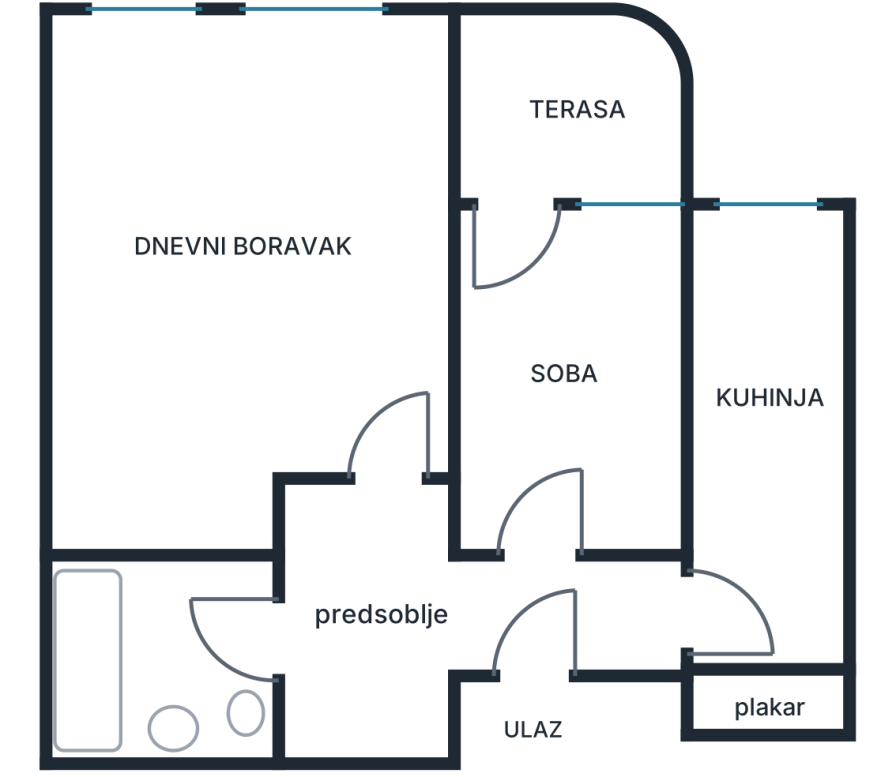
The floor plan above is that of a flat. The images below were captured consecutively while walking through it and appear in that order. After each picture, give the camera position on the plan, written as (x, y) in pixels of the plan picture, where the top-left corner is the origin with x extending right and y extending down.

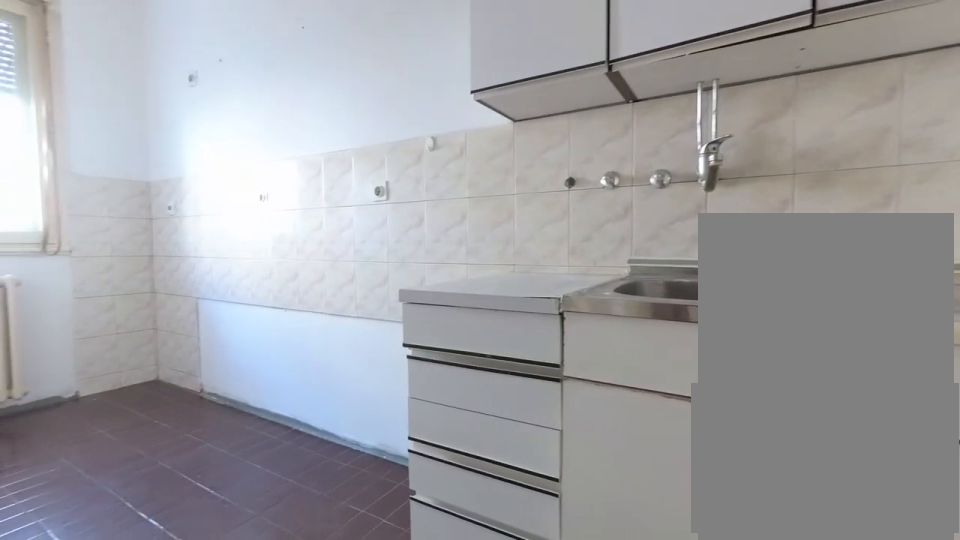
(700, 628)
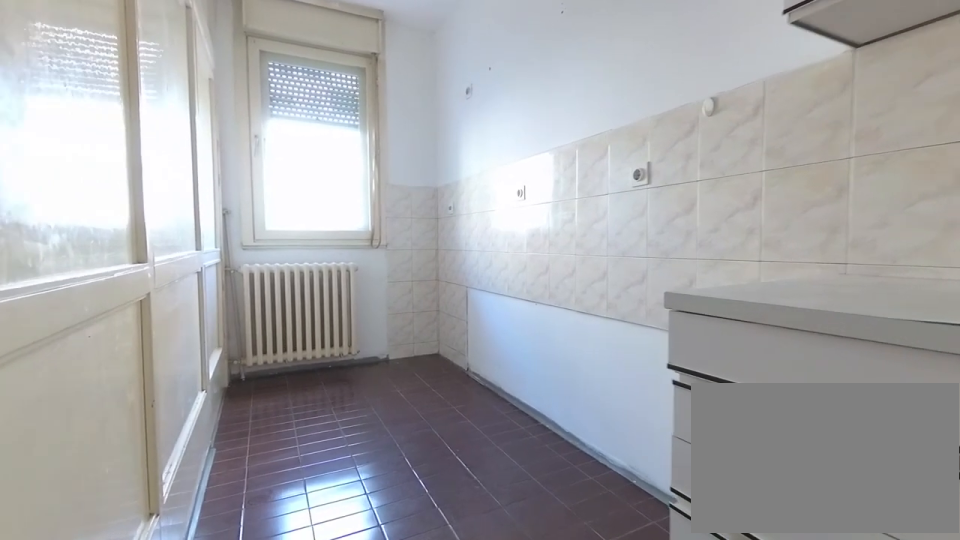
(764, 607)
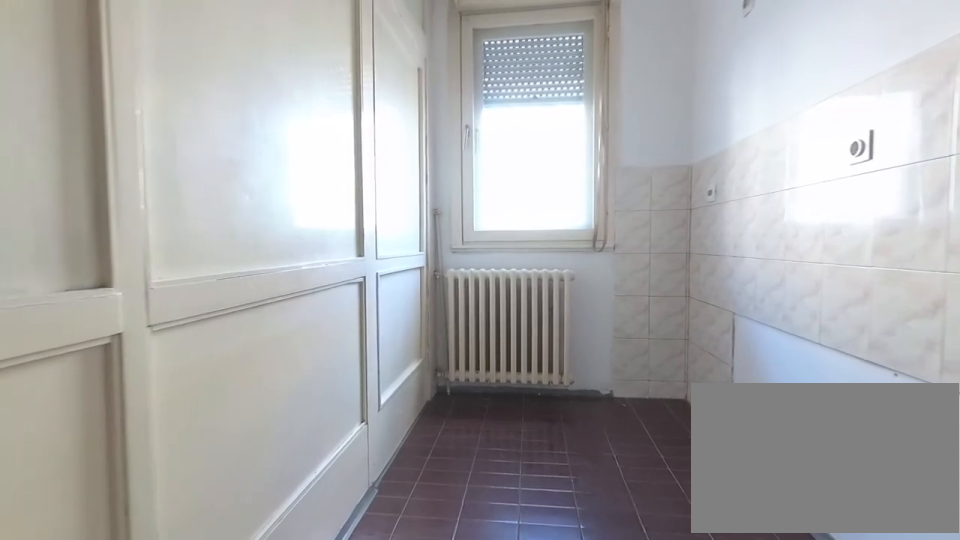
(766, 510)
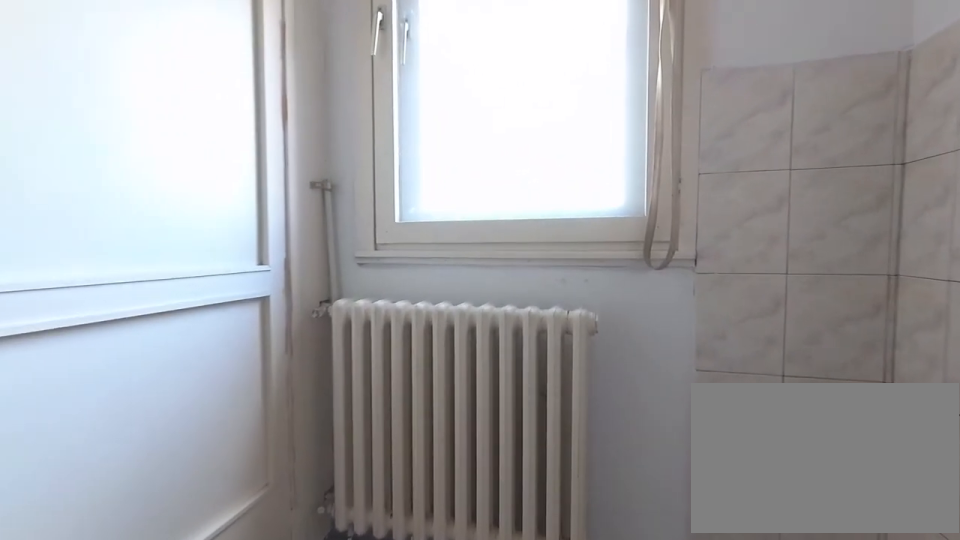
(766, 366)
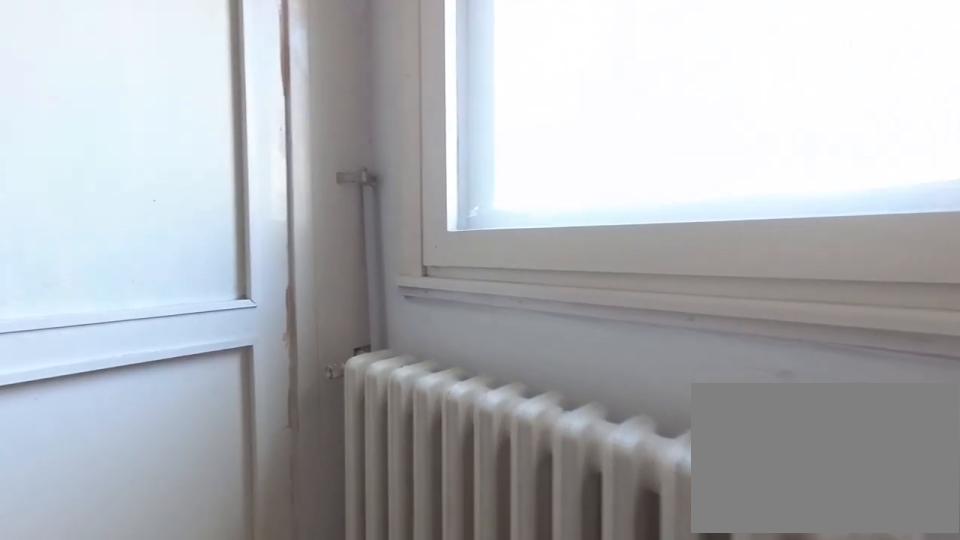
(777, 294)
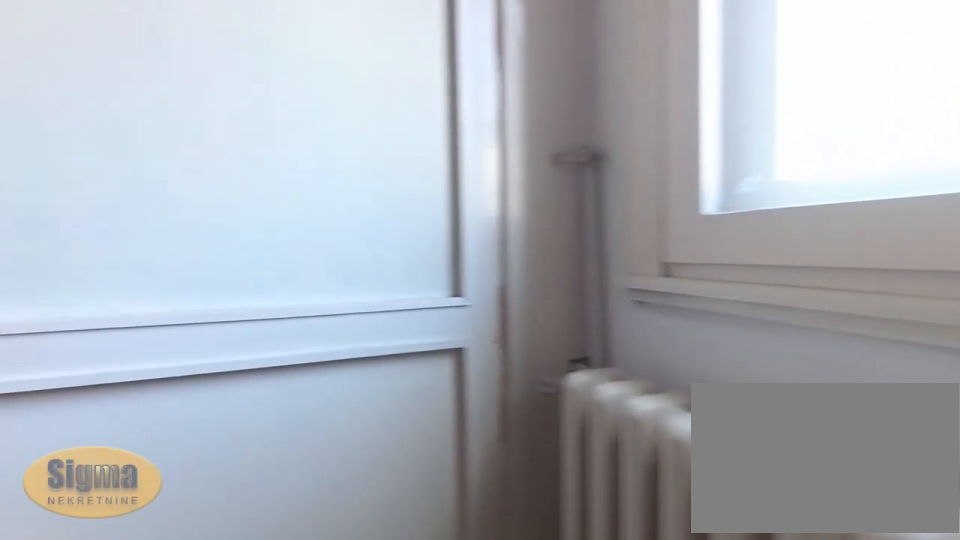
(789, 284)
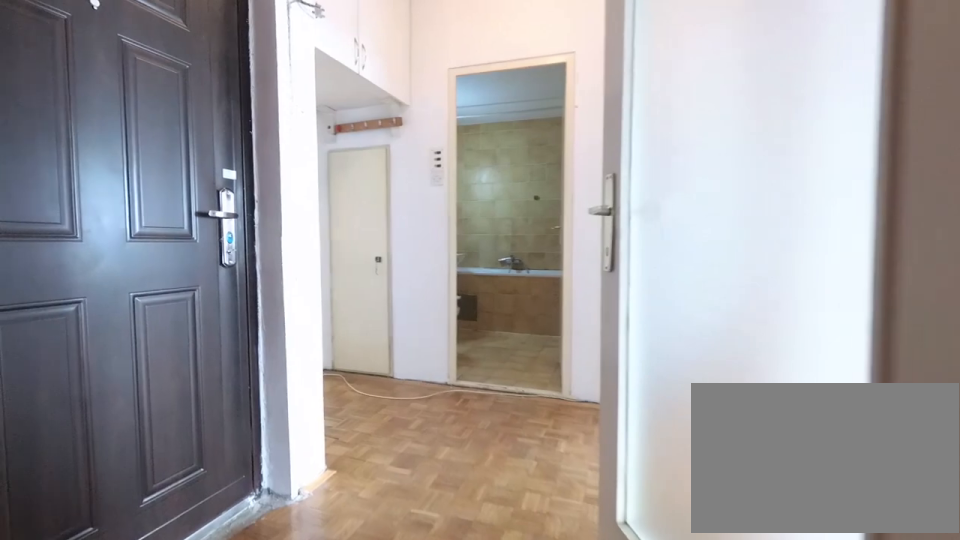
(694, 593)
